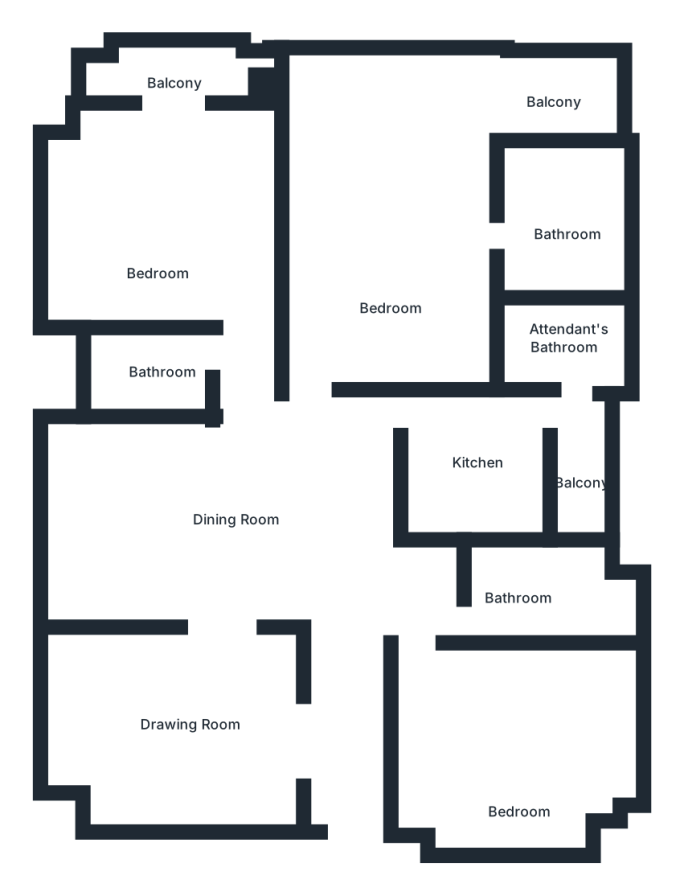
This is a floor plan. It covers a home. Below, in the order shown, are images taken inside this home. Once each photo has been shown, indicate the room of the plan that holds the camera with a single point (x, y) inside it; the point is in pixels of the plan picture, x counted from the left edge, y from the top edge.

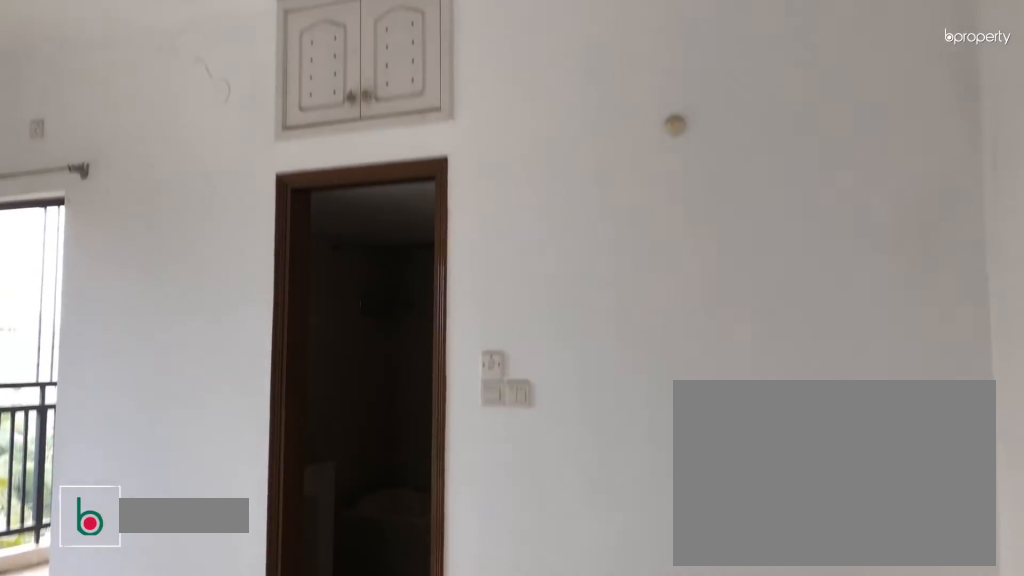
(390, 247)
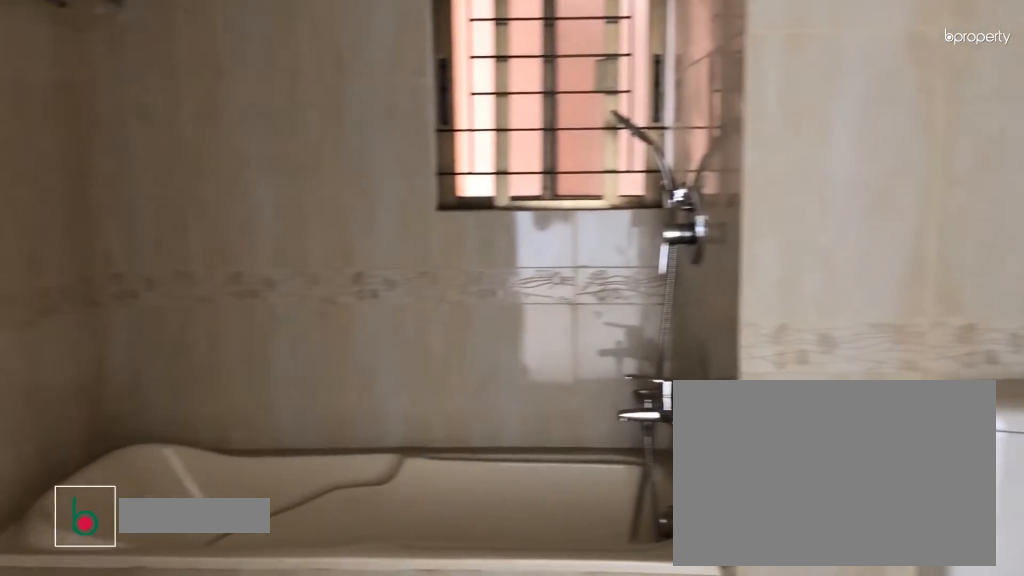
(569, 247)
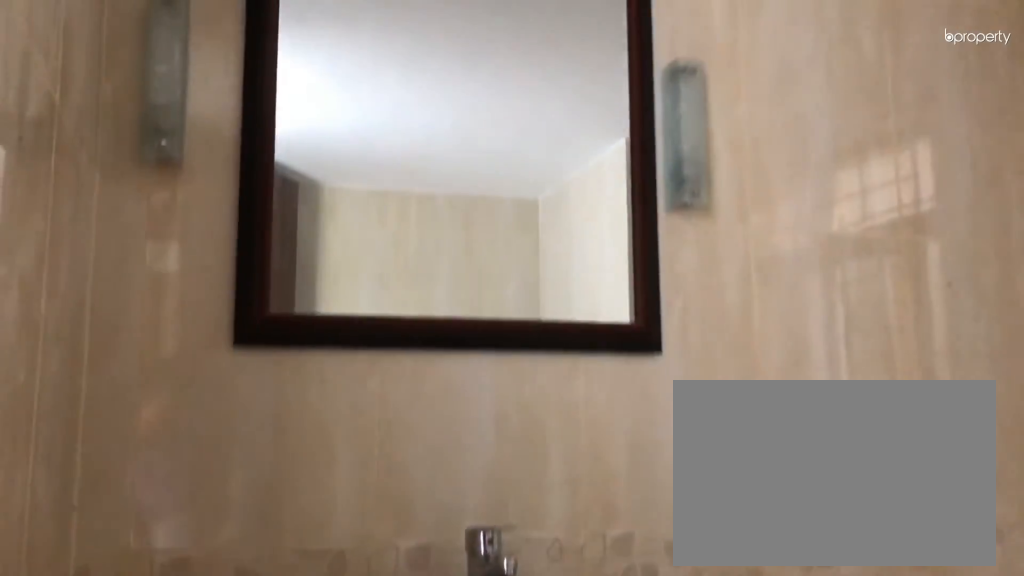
(569, 247)
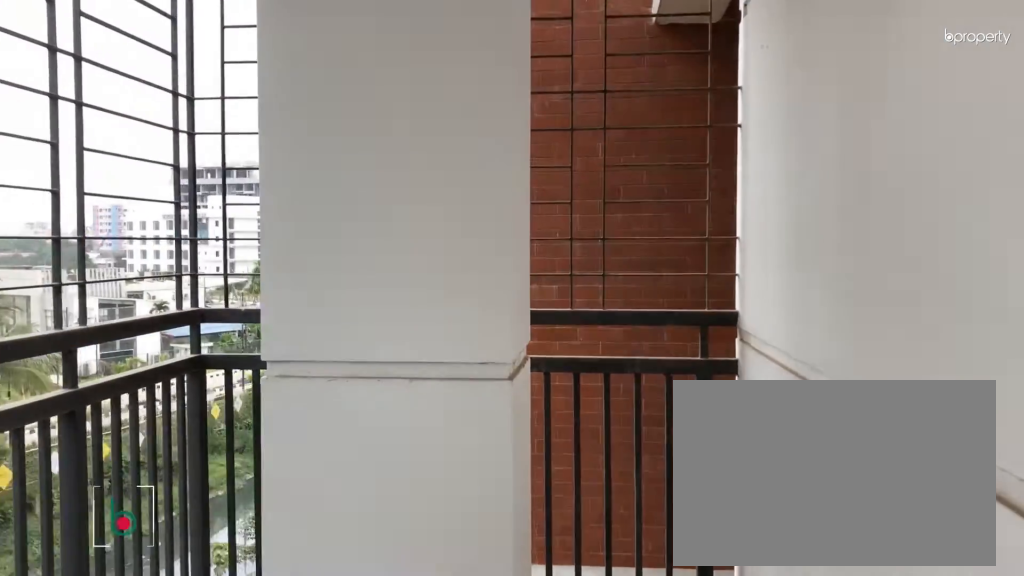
(572, 88)
